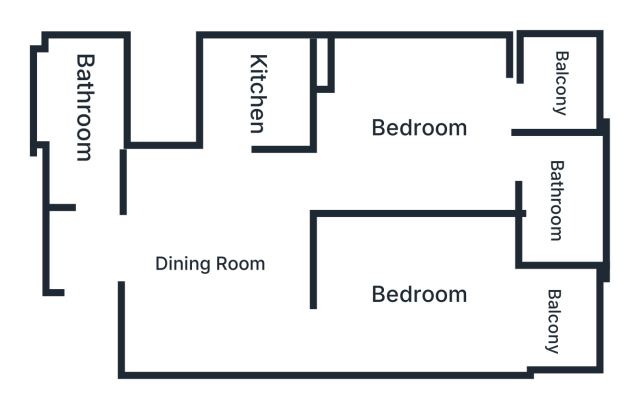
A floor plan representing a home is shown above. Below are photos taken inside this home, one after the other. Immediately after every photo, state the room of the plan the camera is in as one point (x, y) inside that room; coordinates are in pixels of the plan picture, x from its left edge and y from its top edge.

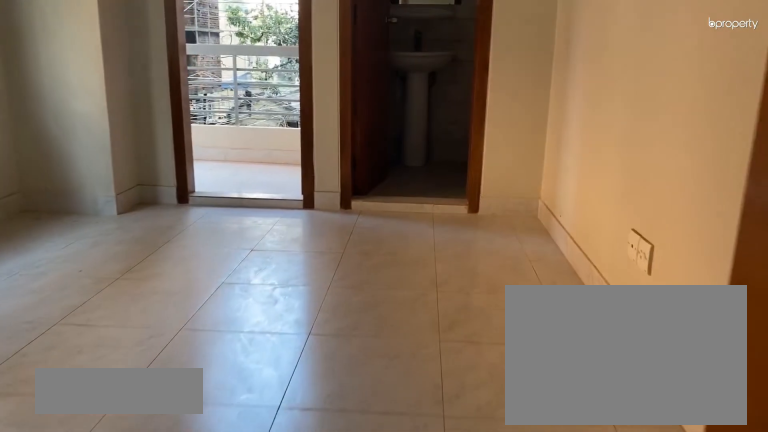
(302, 177)
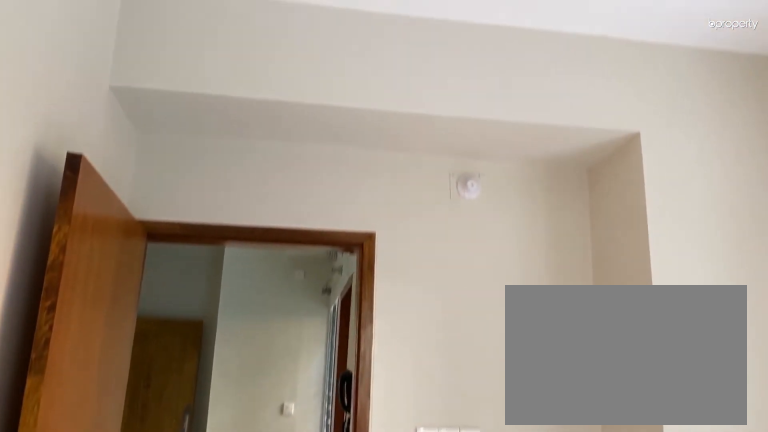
(417, 127)
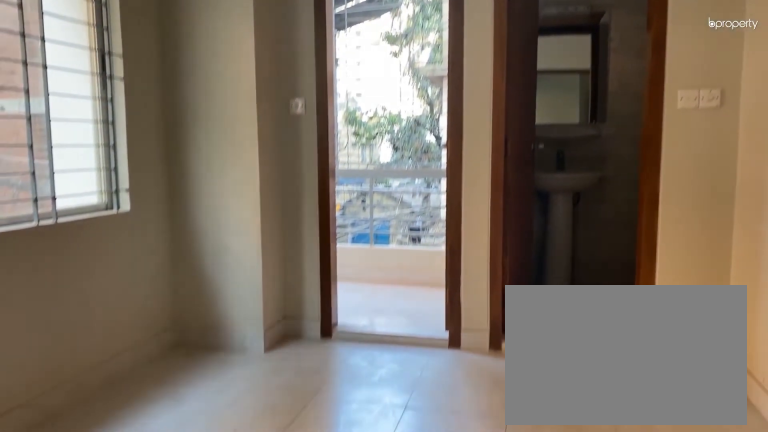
(417, 127)
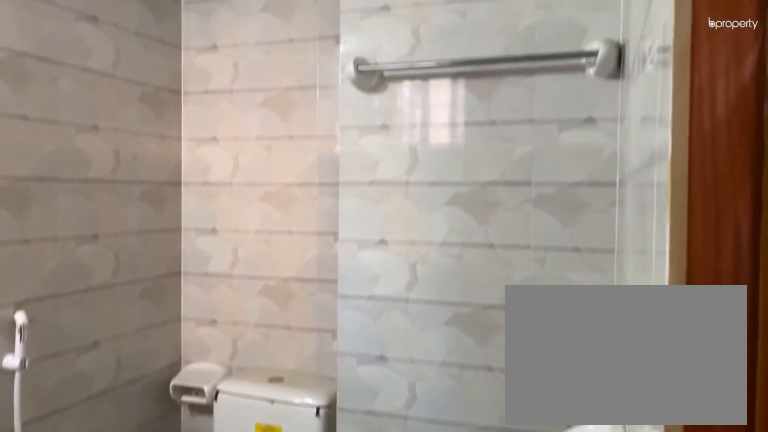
(560, 212)
